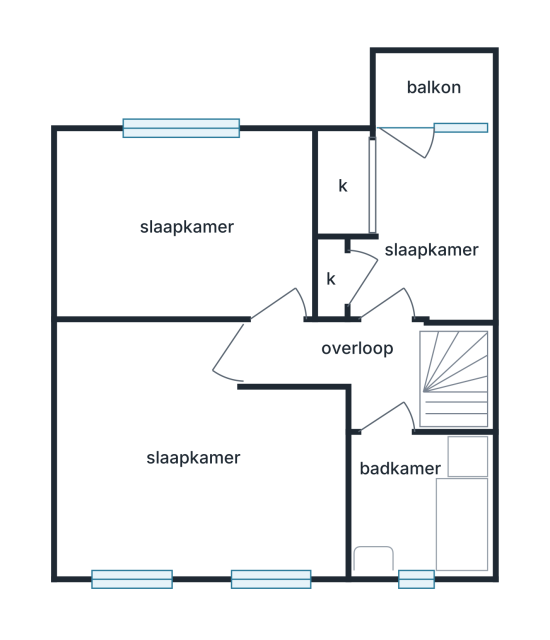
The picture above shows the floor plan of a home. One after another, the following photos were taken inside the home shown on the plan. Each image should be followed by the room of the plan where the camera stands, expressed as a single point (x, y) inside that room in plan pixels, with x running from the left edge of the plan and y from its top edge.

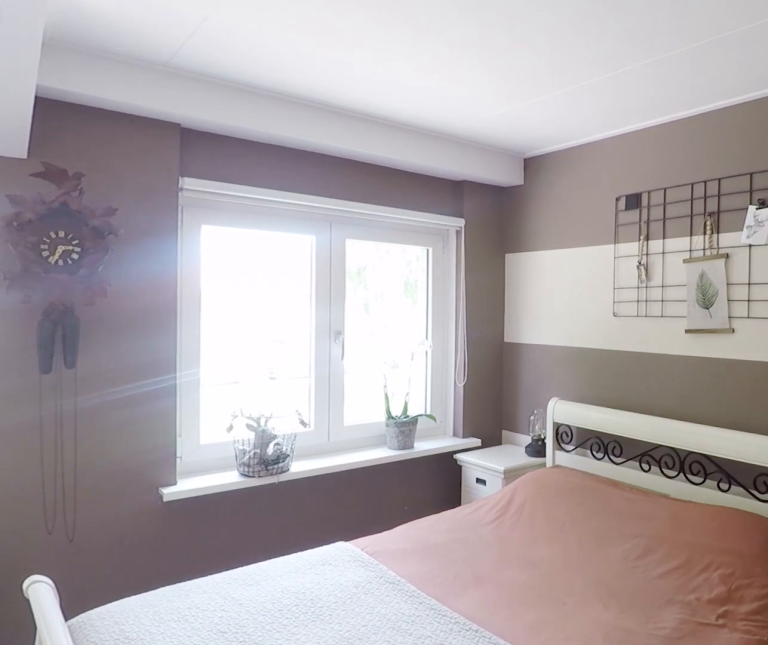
(281, 485)
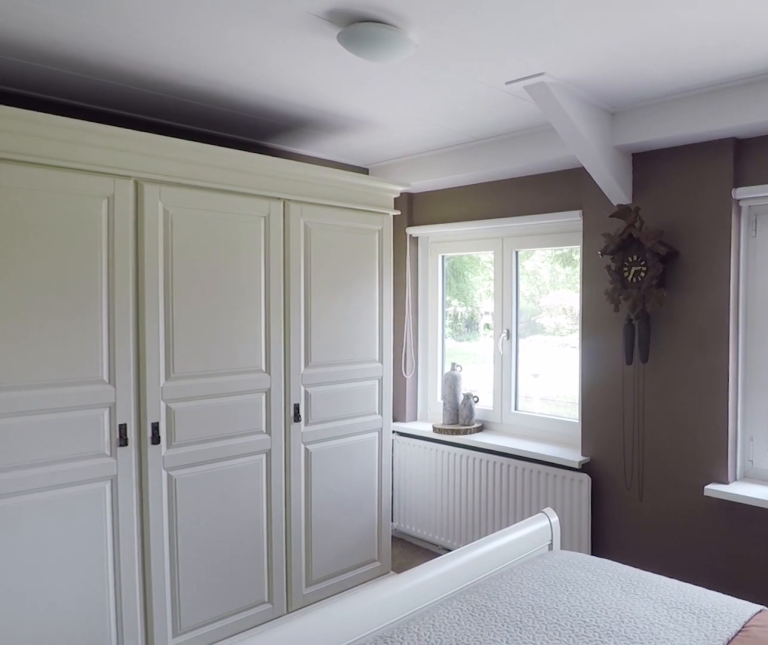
(281, 485)
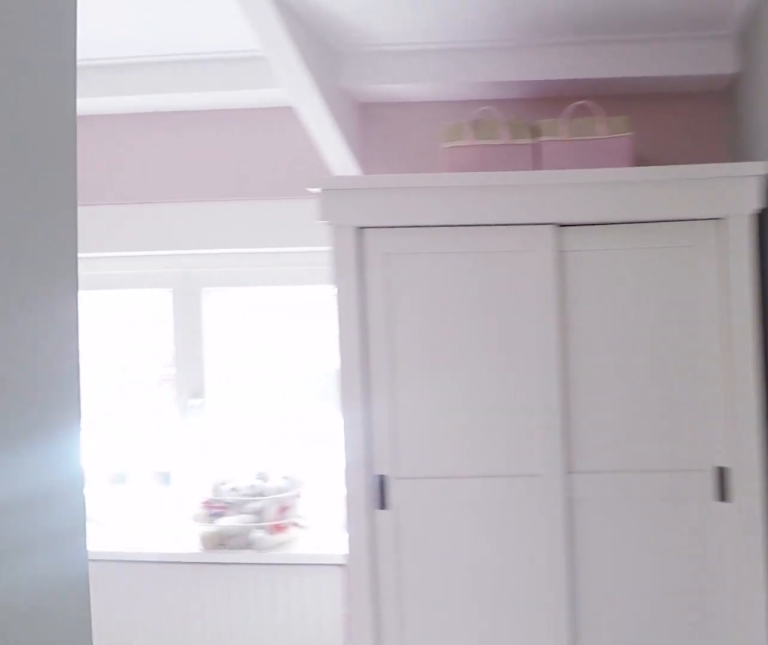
(304, 231)
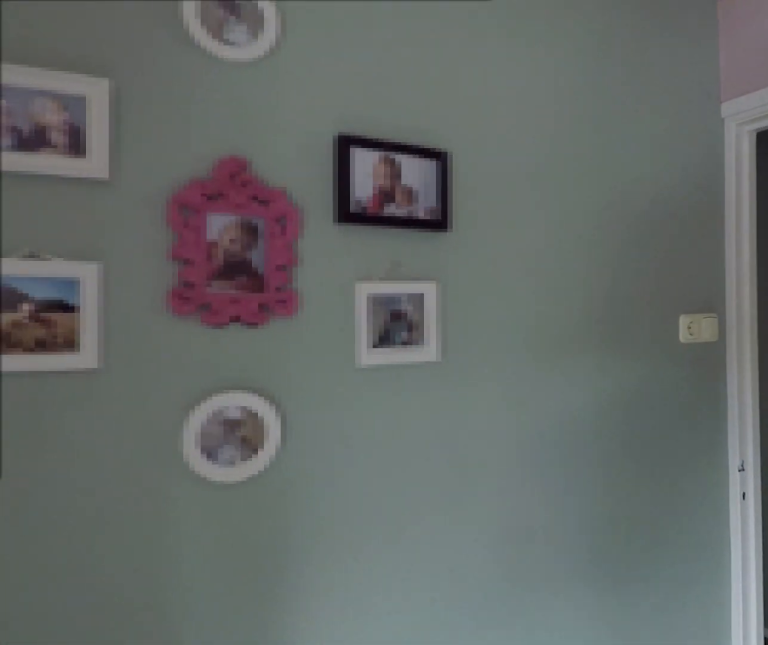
(304, 231)
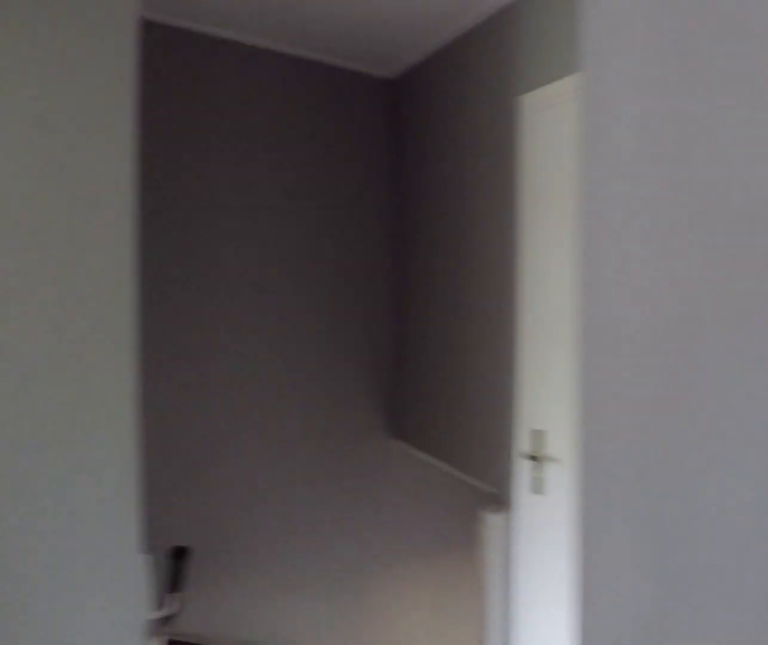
(364, 367)
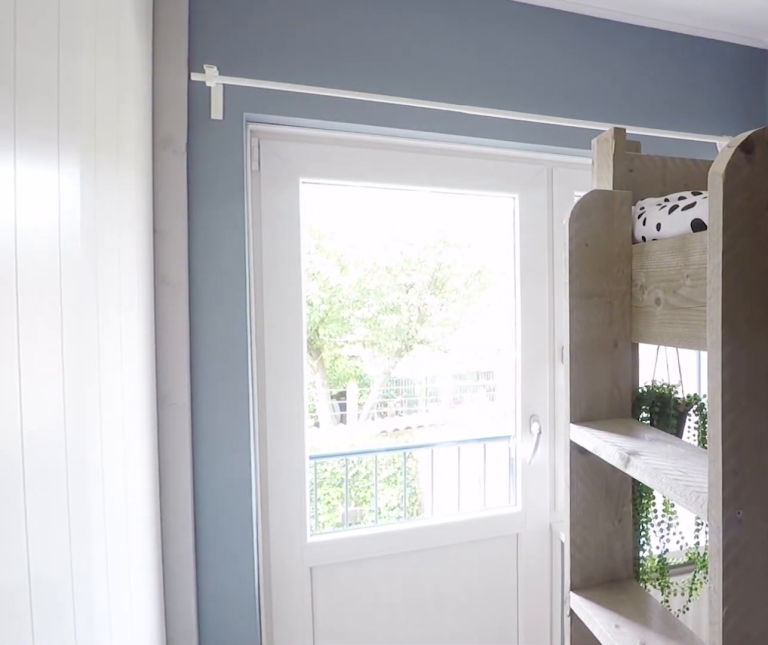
(426, 232)
